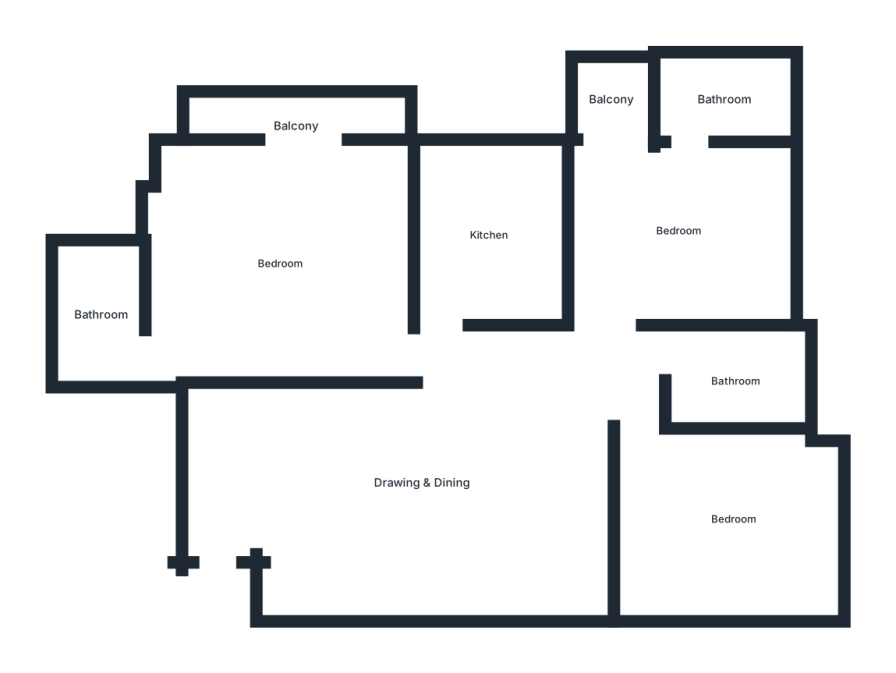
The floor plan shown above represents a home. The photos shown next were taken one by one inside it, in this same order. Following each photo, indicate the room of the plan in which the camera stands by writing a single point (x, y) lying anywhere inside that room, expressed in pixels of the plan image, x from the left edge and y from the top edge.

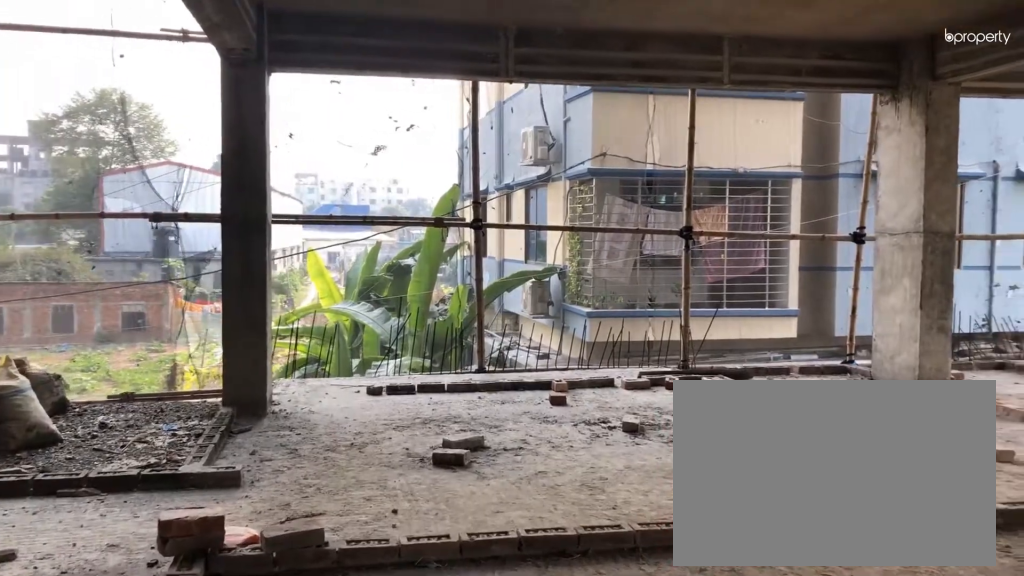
(221, 567)
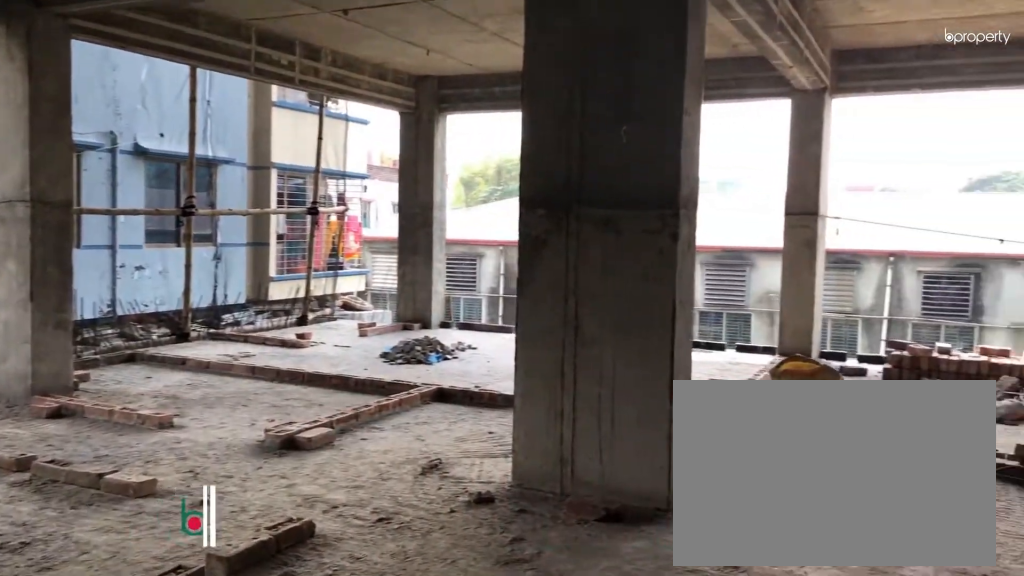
(421, 487)
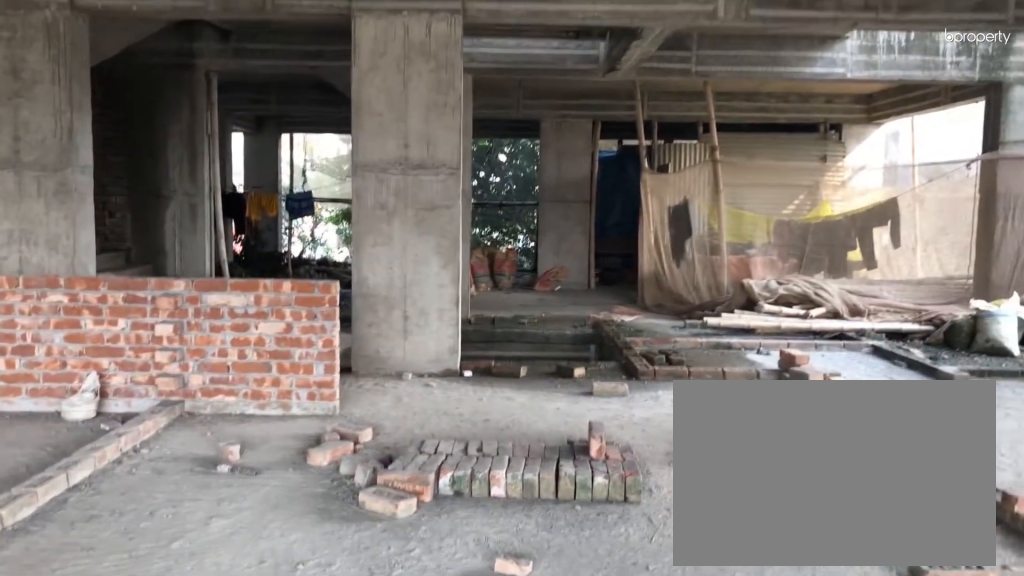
(422, 486)
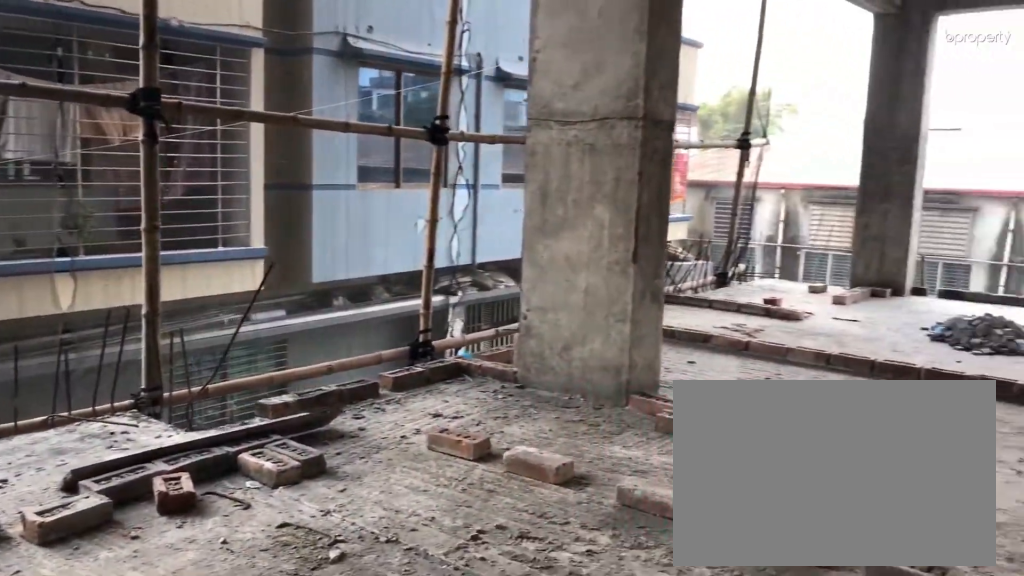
(278, 263)
